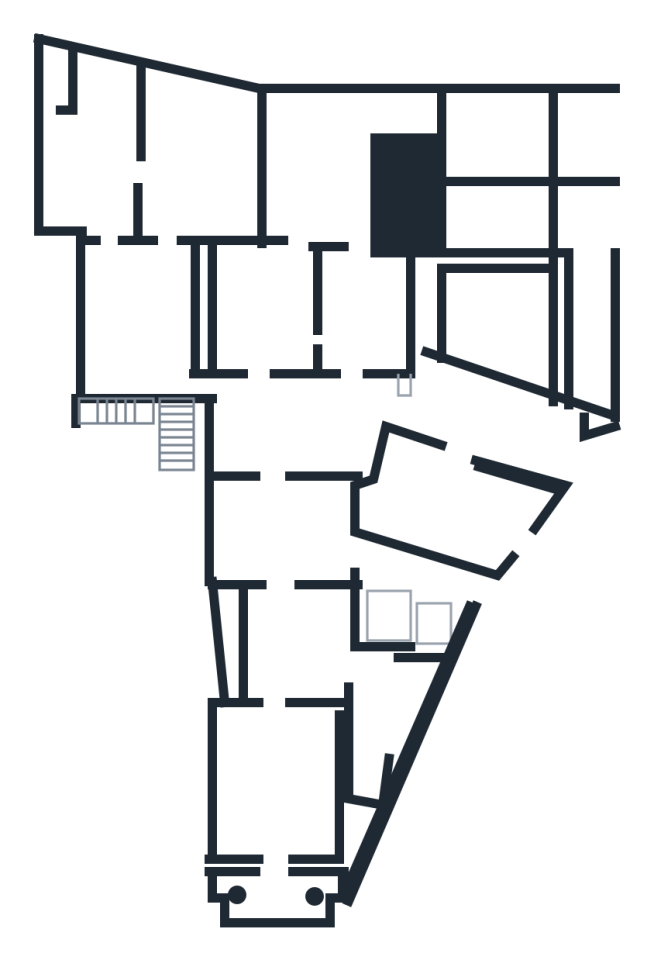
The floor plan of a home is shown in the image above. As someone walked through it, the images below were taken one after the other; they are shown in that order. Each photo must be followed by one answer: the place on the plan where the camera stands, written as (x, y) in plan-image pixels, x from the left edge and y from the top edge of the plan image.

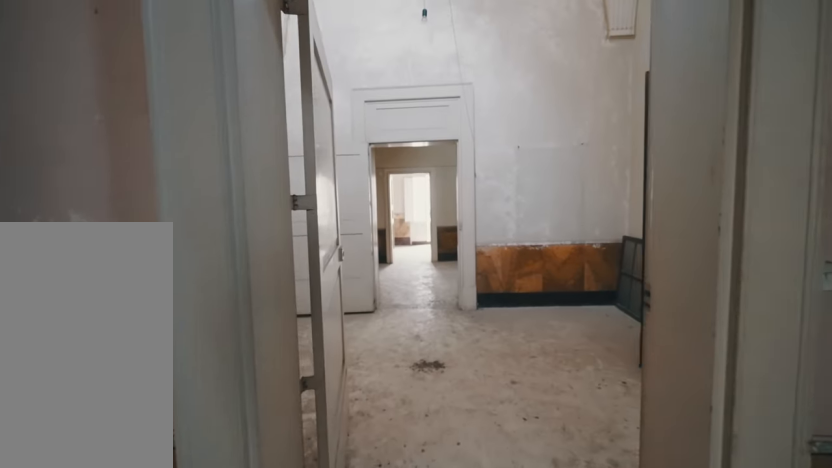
(279, 561)
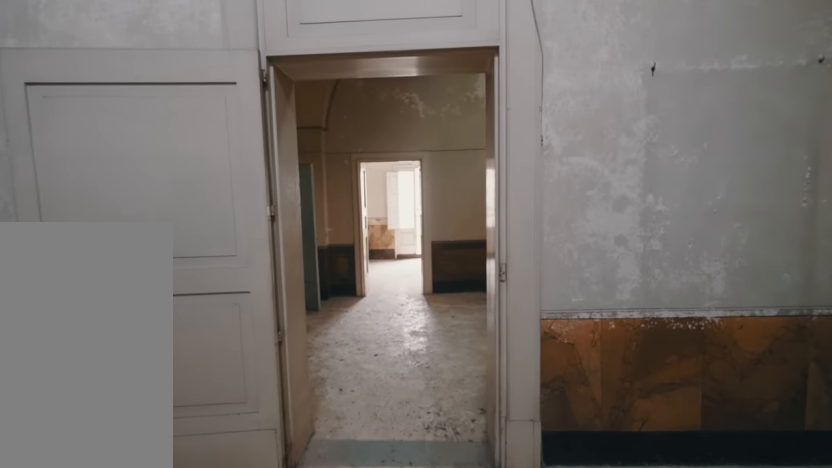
(280, 540)
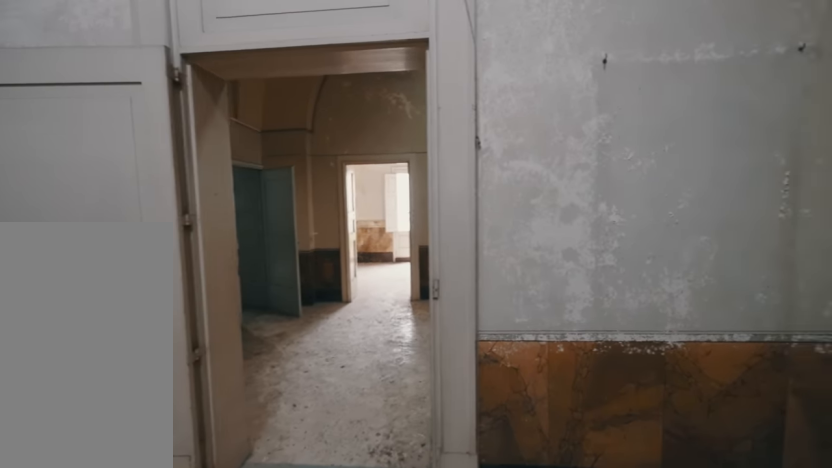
(280, 540)
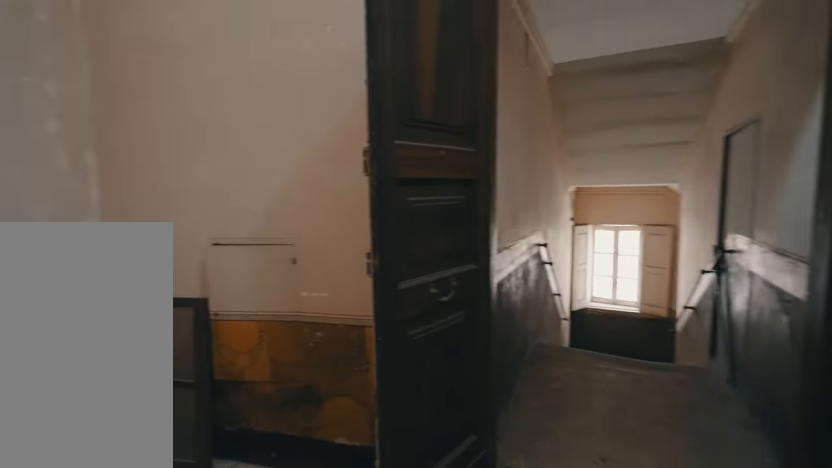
(280, 540)
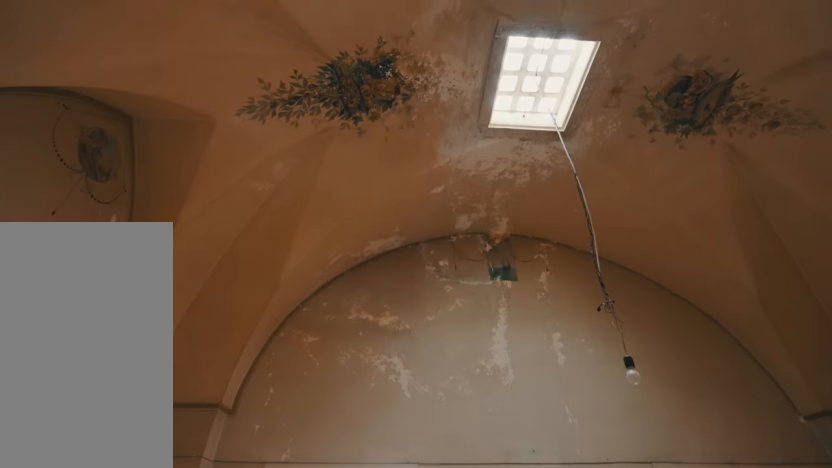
(298, 434)
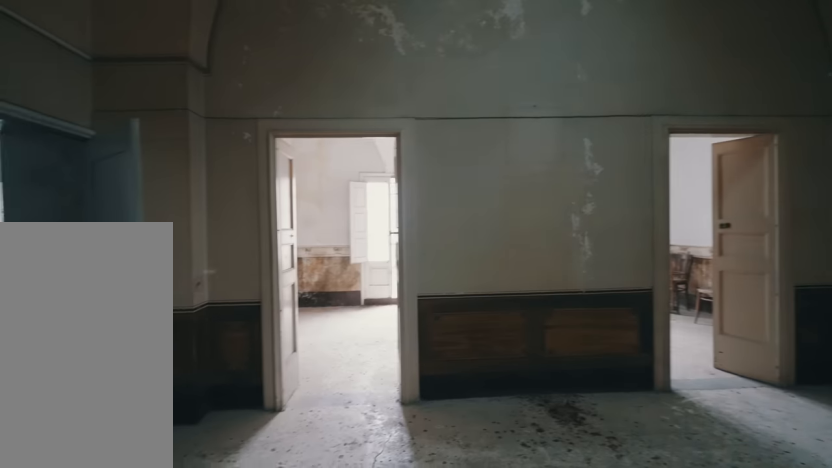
(297, 434)
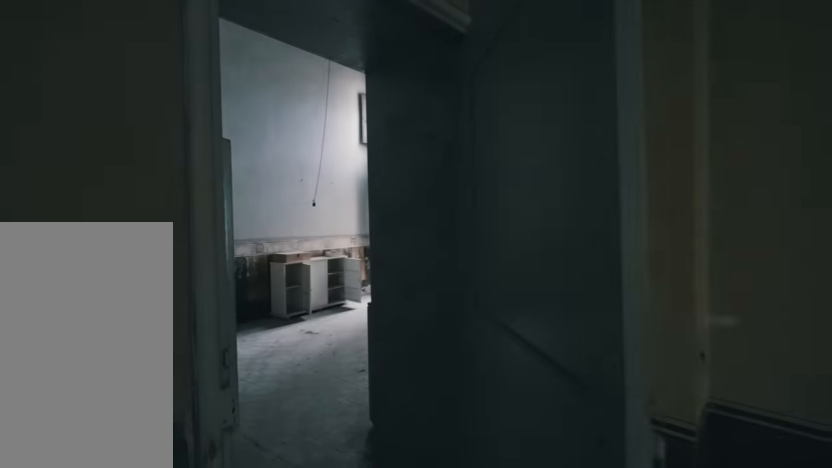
(295, 433)
